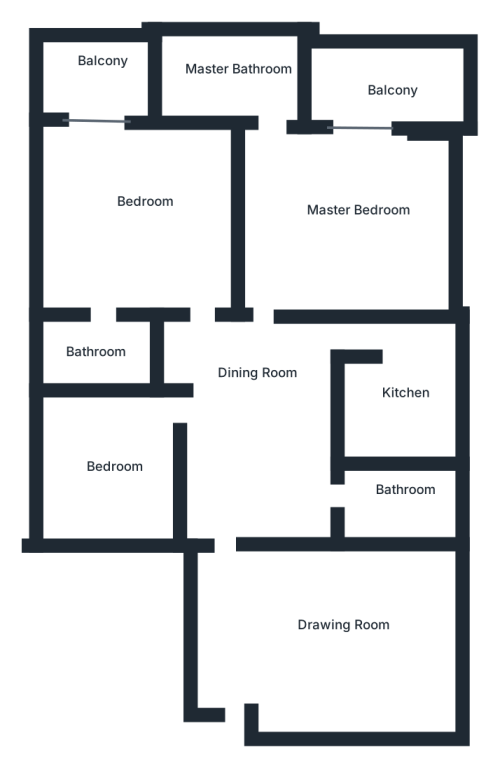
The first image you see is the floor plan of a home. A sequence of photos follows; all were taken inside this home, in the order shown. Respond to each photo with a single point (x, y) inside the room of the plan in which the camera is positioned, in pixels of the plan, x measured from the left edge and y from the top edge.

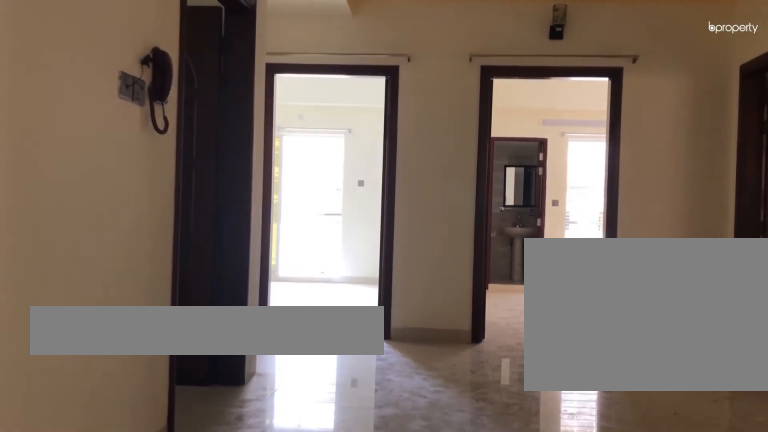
(256, 487)
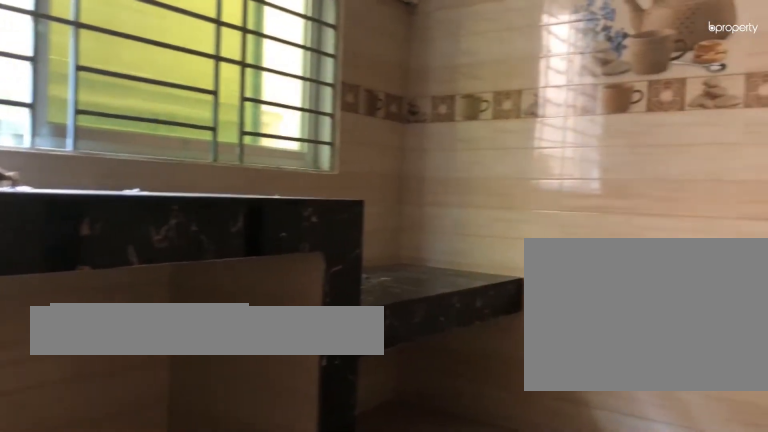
(404, 411)
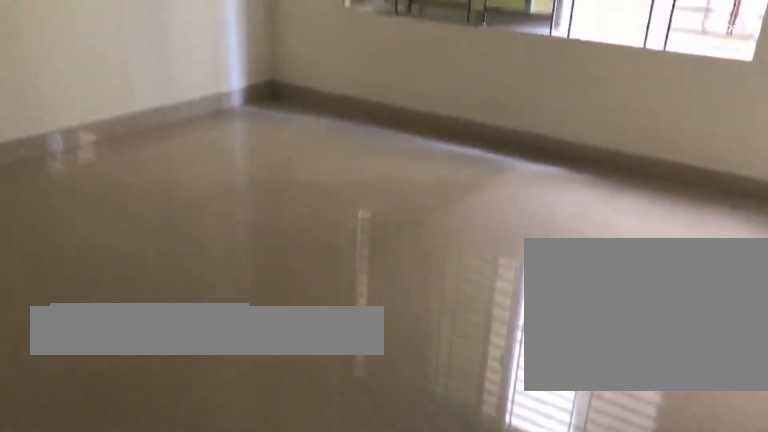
(102, 464)
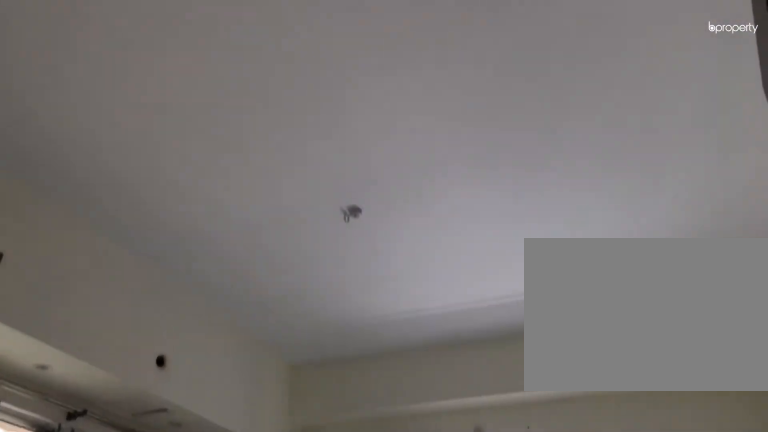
(106, 235)
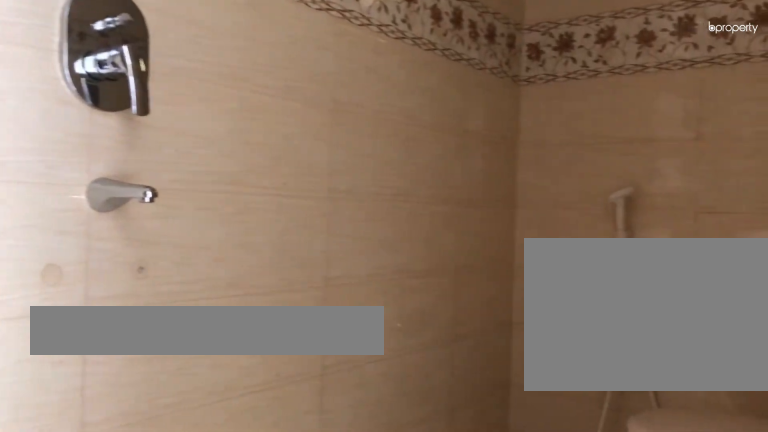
(92, 354)
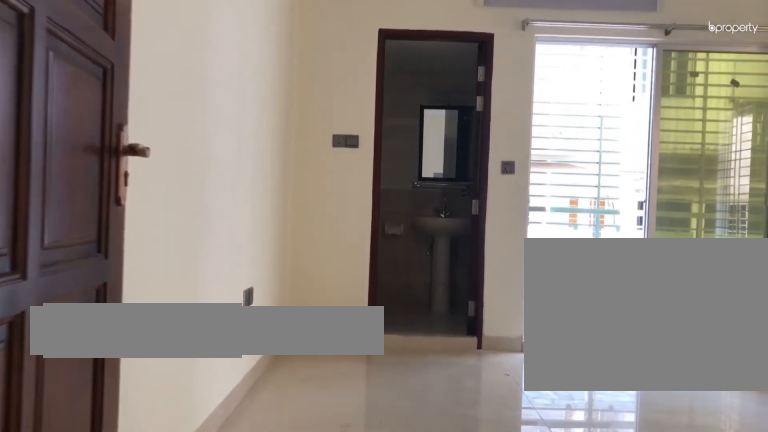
(327, 211)
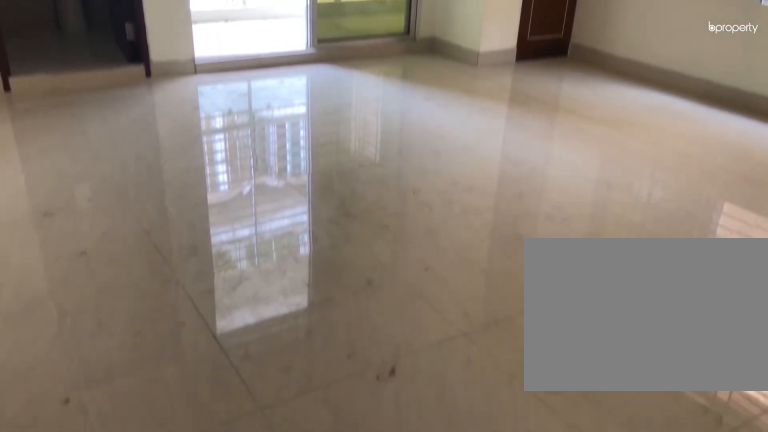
(327, 211)
